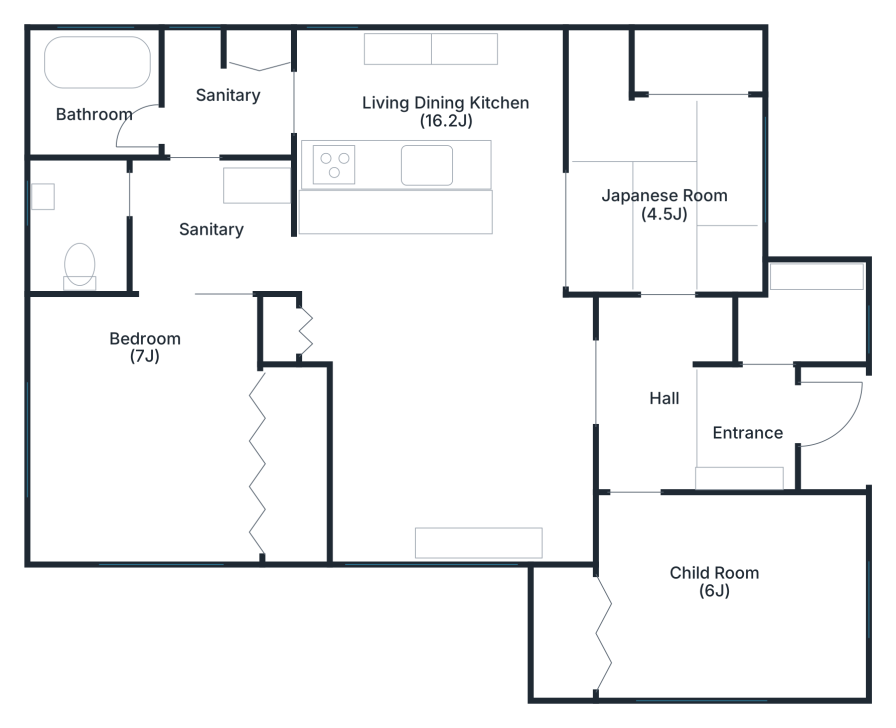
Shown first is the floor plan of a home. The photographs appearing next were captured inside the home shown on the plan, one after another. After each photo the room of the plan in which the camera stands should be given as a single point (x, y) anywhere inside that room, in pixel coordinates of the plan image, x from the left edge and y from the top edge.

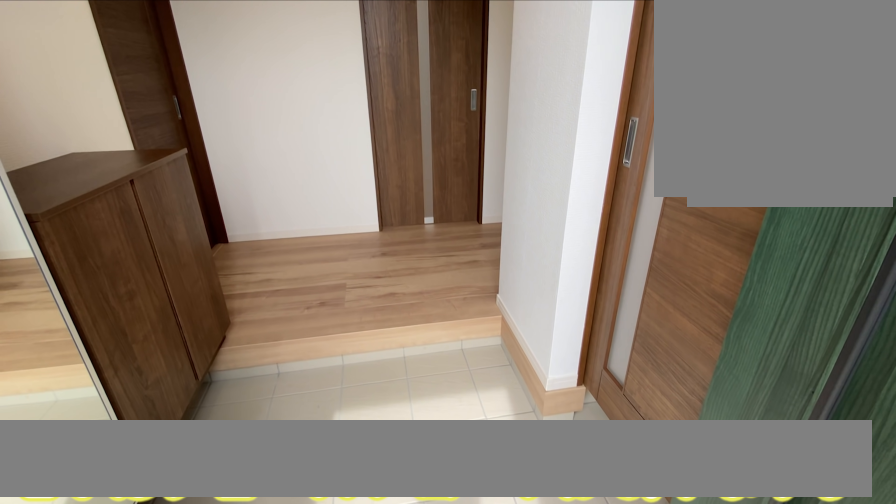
(744, 421)
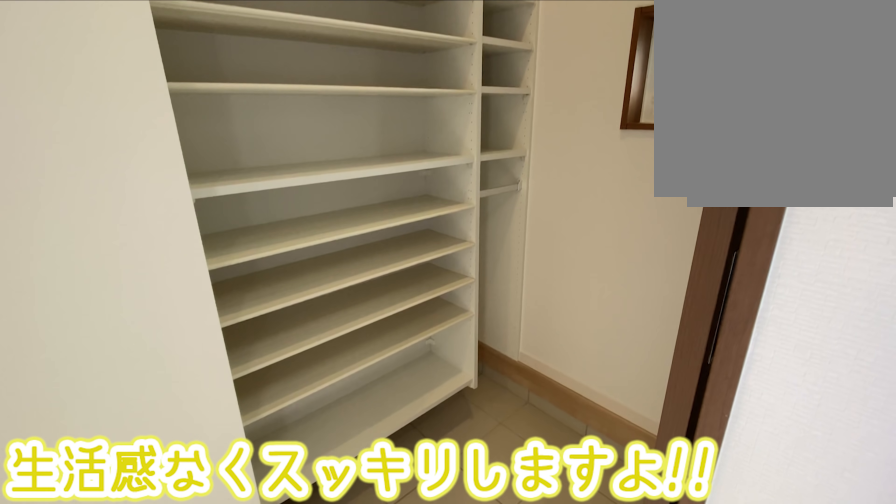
(805, 318)
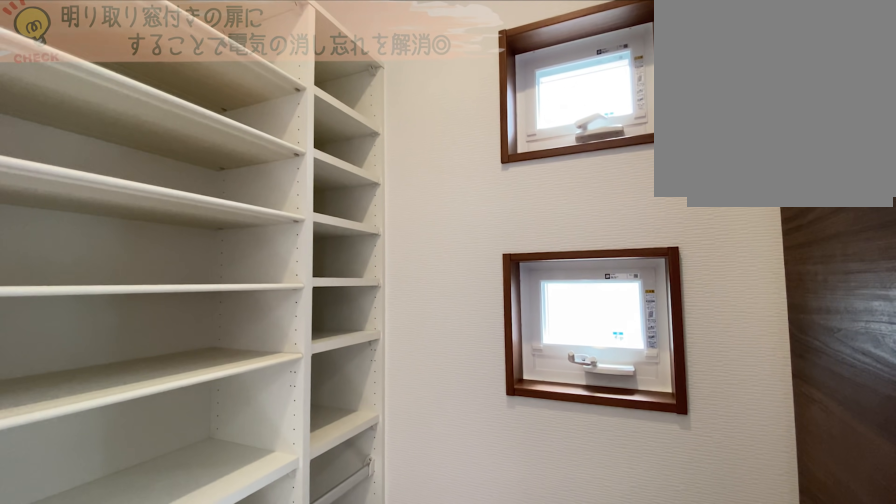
(808, 322)
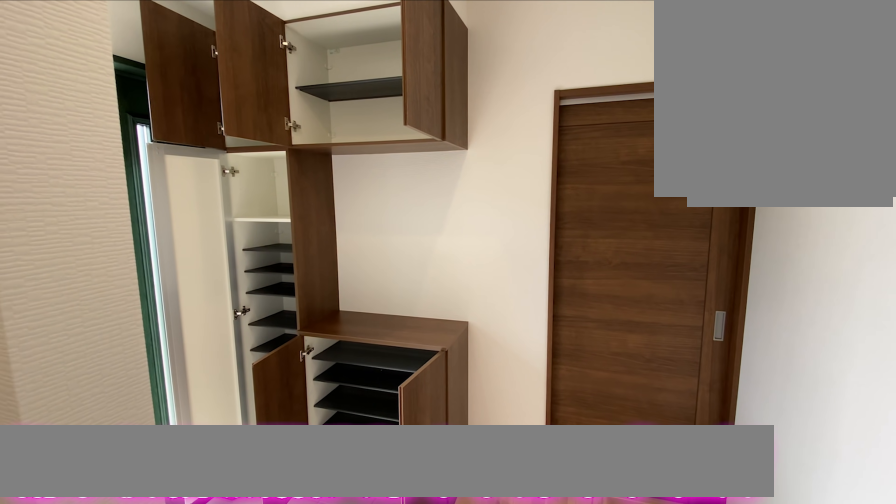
(744, 421)
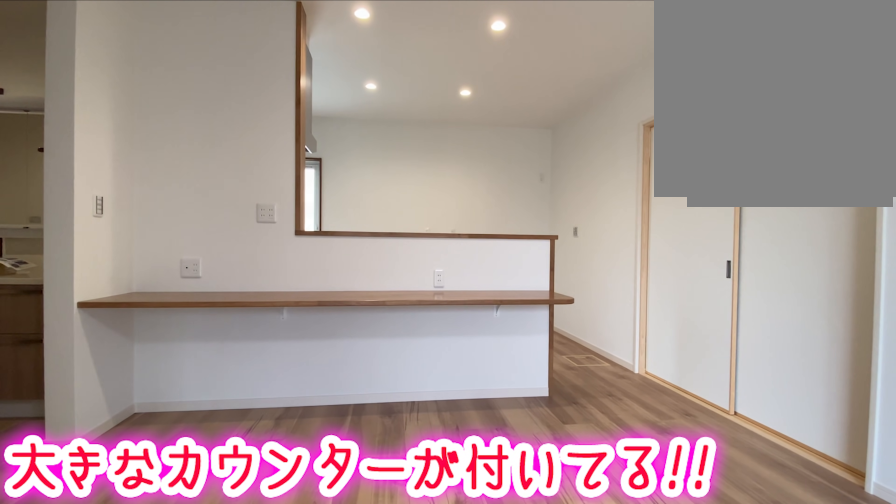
(450, 378)
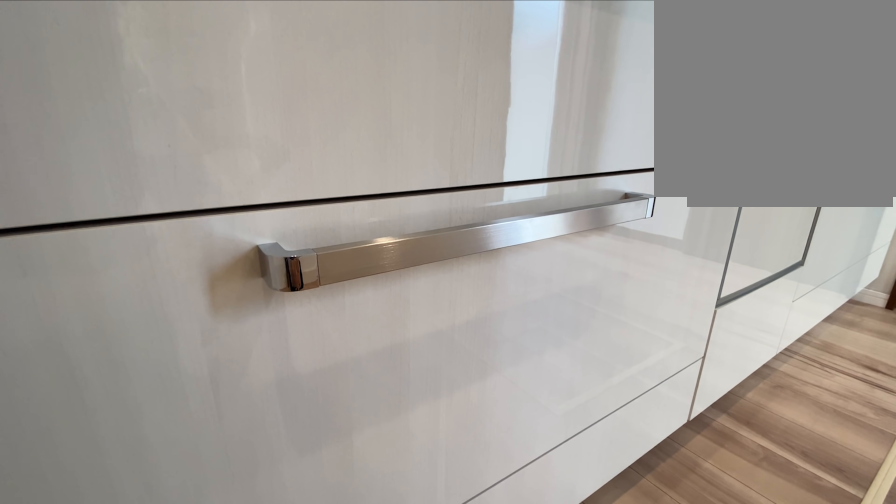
(400, 108)
